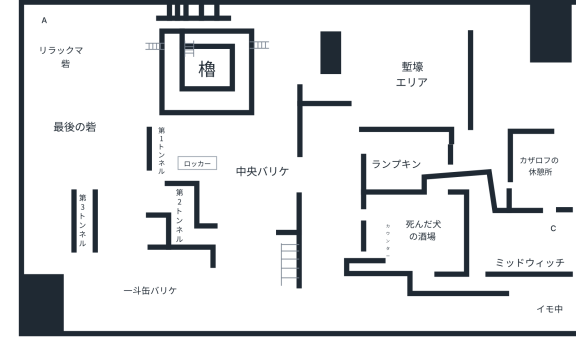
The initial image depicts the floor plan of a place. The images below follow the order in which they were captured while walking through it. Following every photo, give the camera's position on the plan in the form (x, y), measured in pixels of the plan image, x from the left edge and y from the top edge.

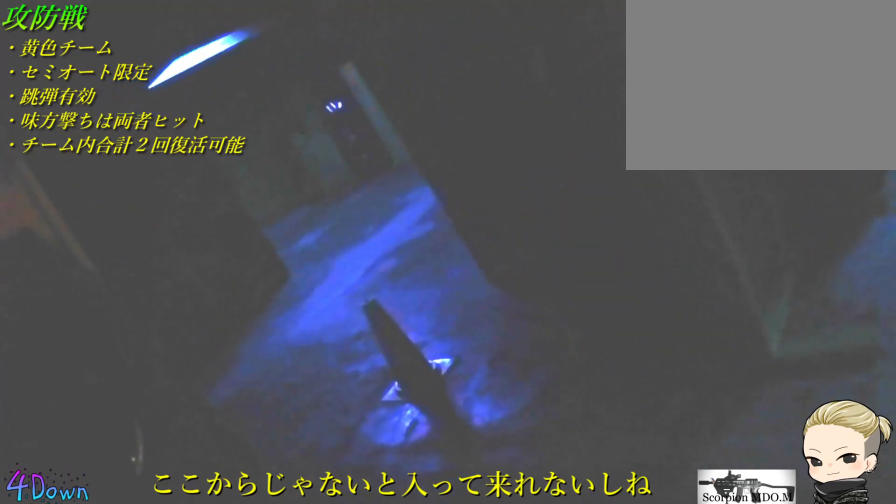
(118, 164)
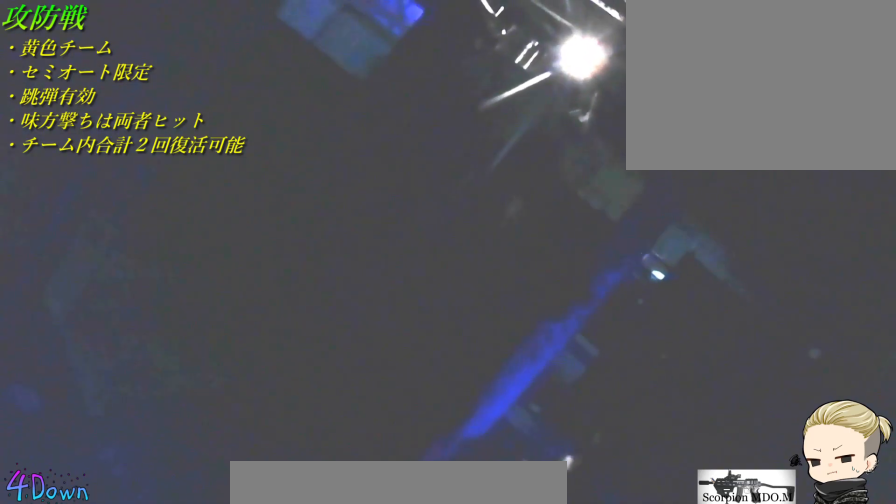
(119, 187)
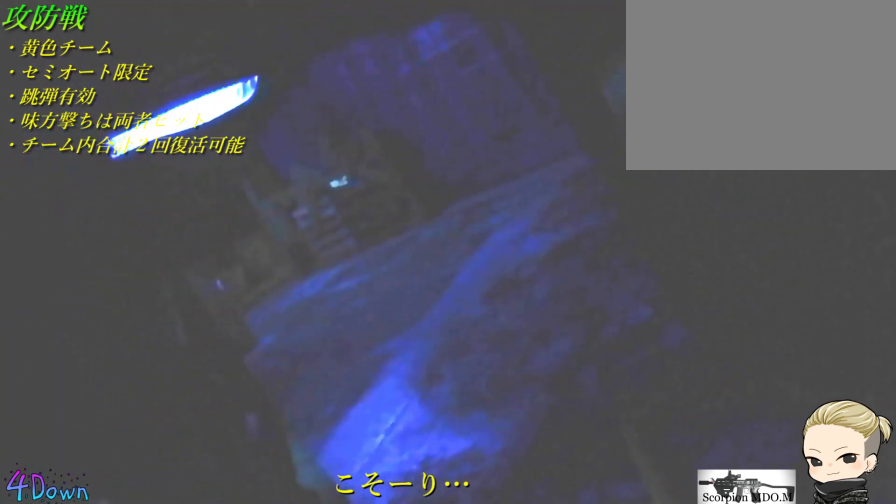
(182, 210)
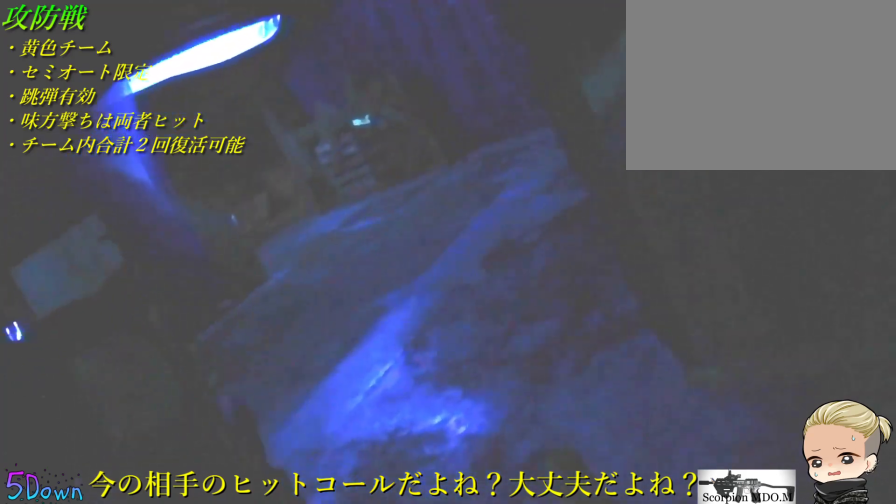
(204, 235)
